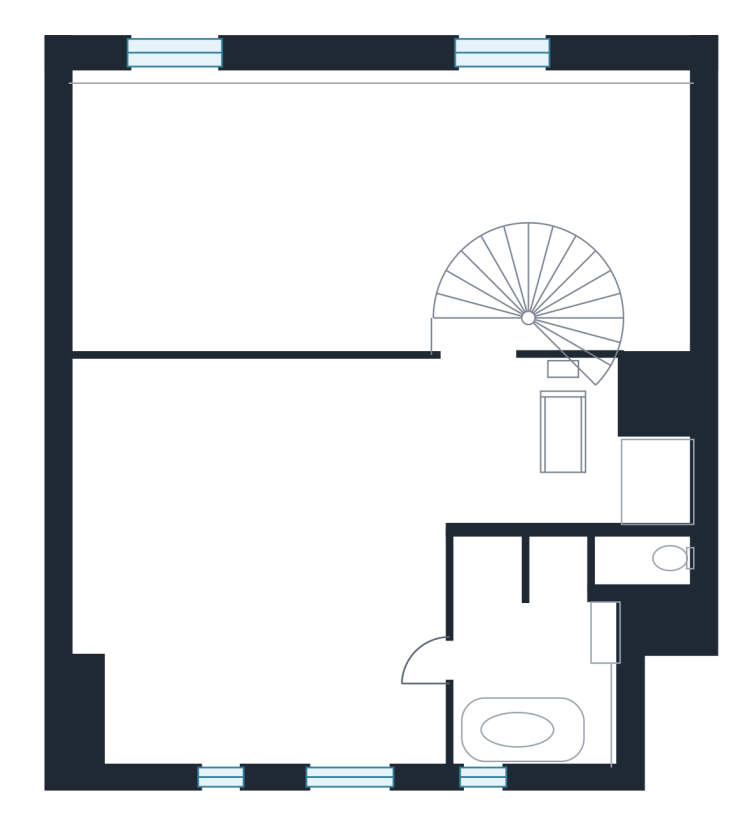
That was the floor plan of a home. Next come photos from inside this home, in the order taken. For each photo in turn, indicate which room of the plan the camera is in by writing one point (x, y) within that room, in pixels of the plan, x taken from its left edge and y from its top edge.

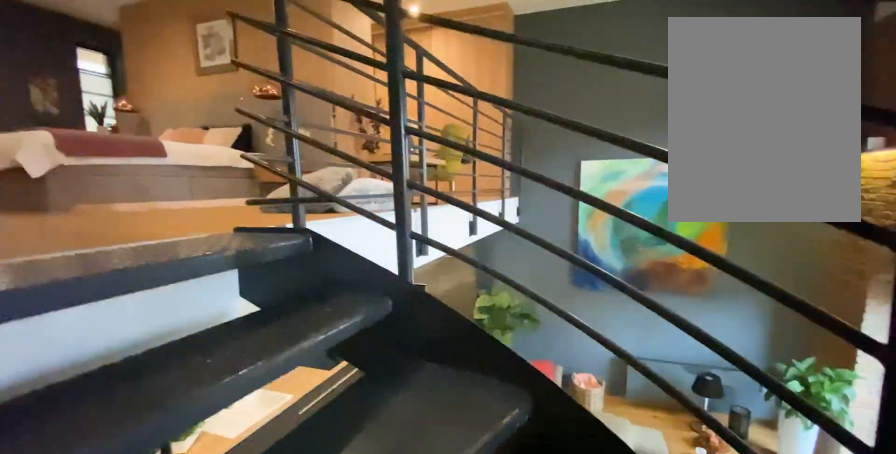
(525, 311)
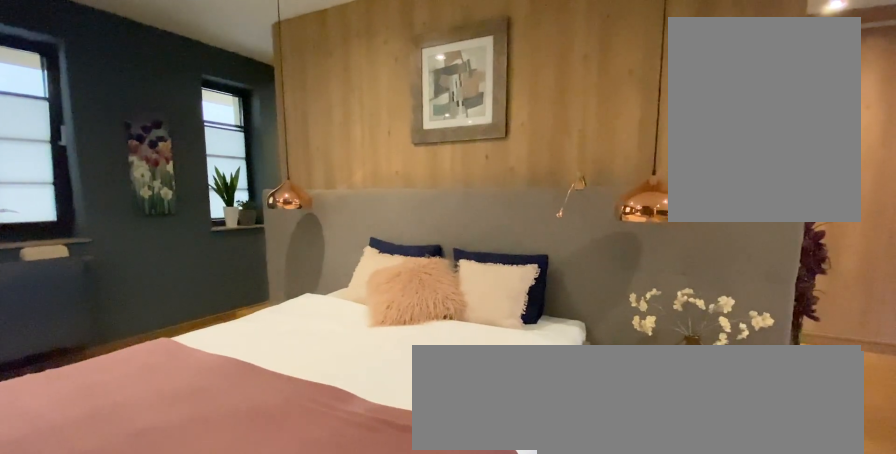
(314, 580)
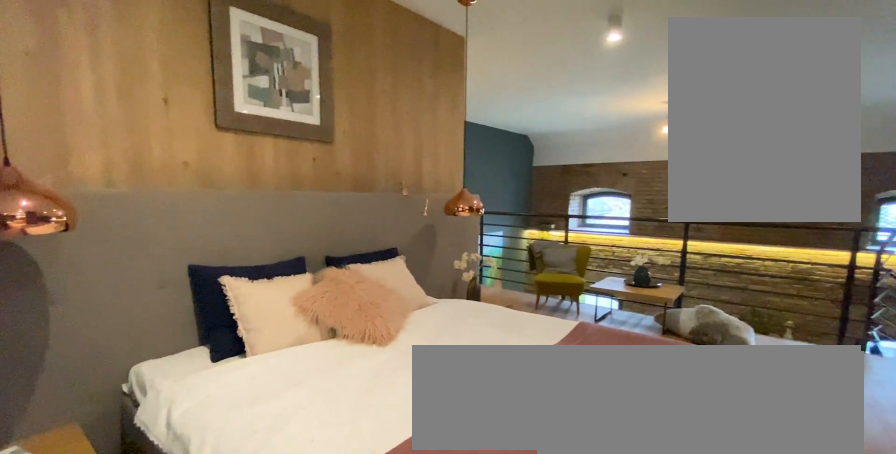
(314, 580)
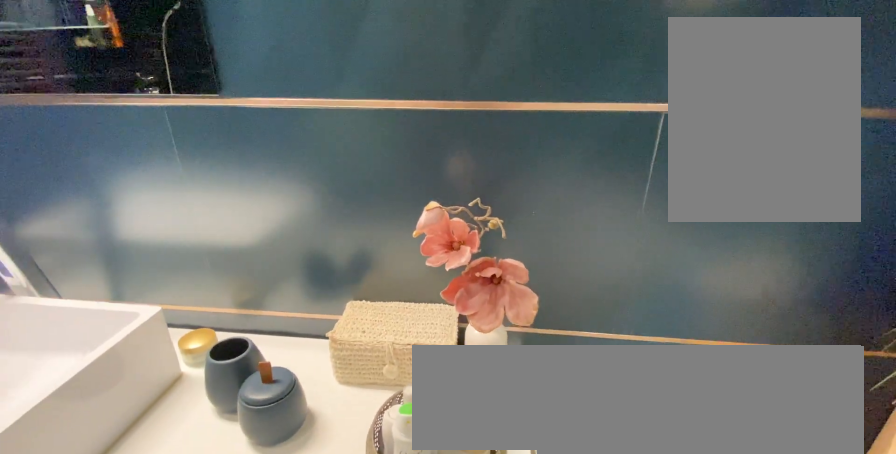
(522, 628)
